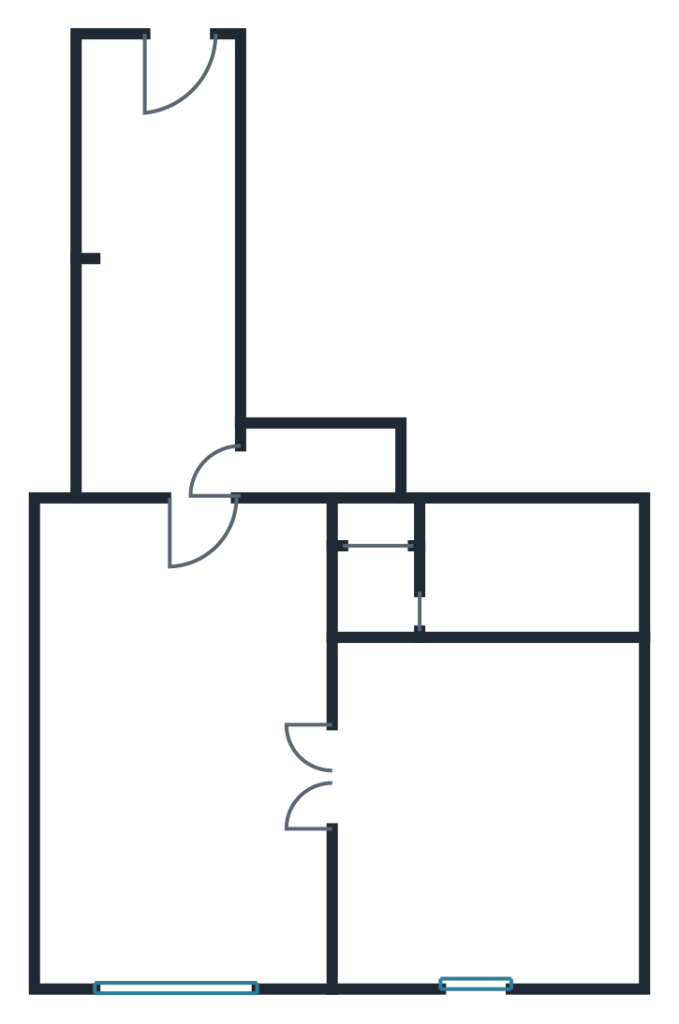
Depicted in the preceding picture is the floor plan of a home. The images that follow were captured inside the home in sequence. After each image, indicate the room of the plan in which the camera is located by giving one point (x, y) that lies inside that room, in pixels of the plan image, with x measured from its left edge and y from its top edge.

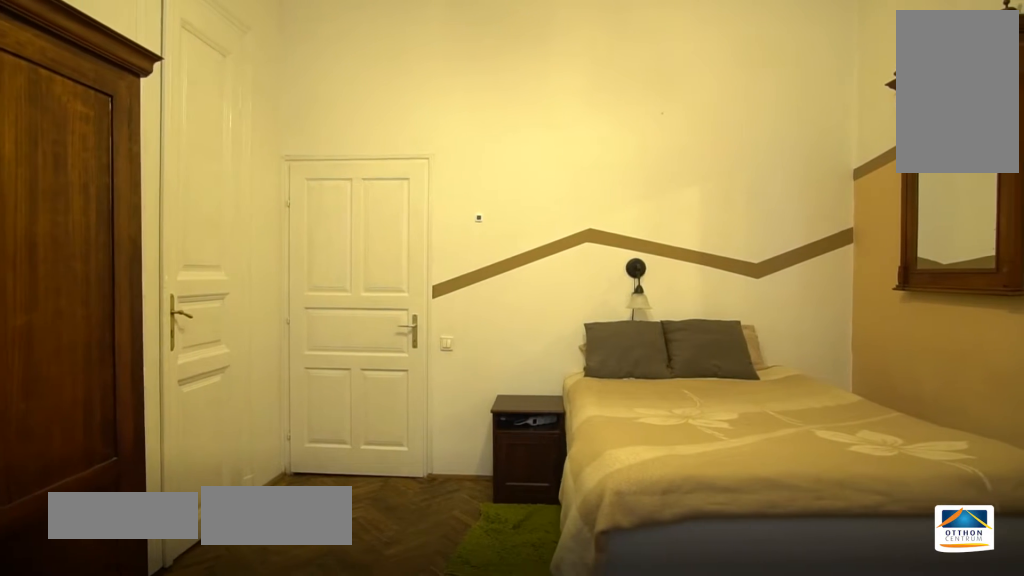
(504, 798)
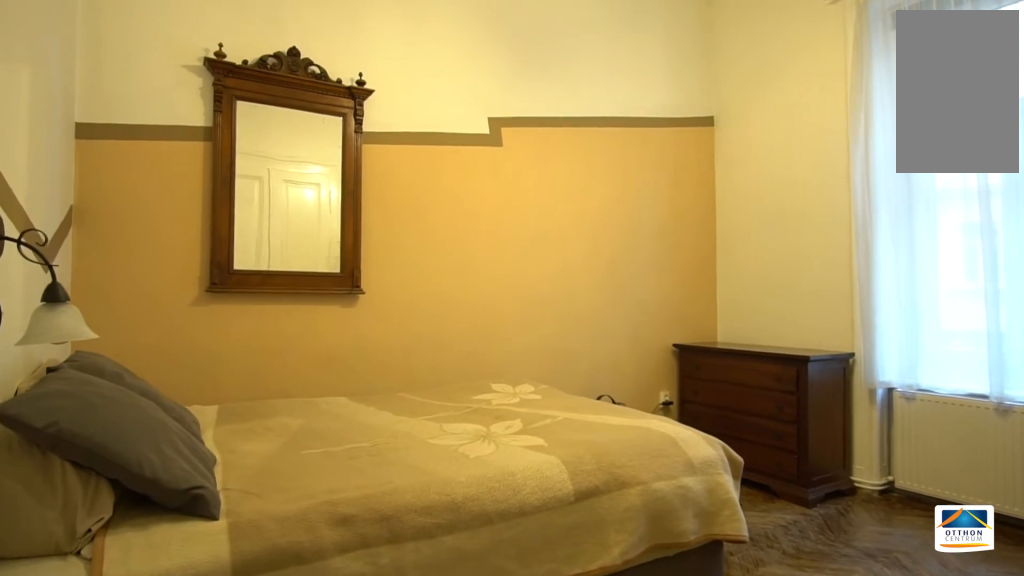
(505, 796)
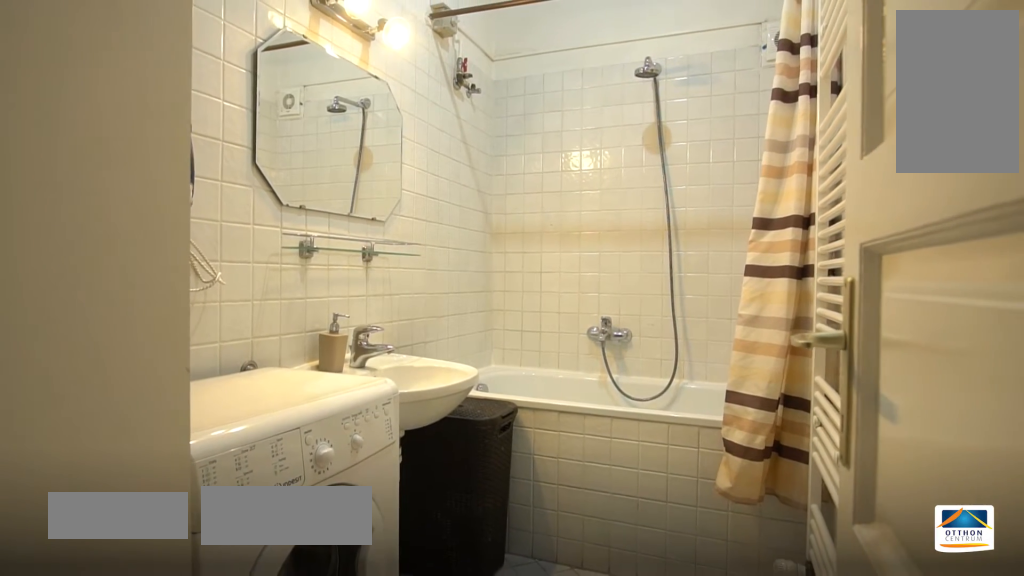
(547, 566)
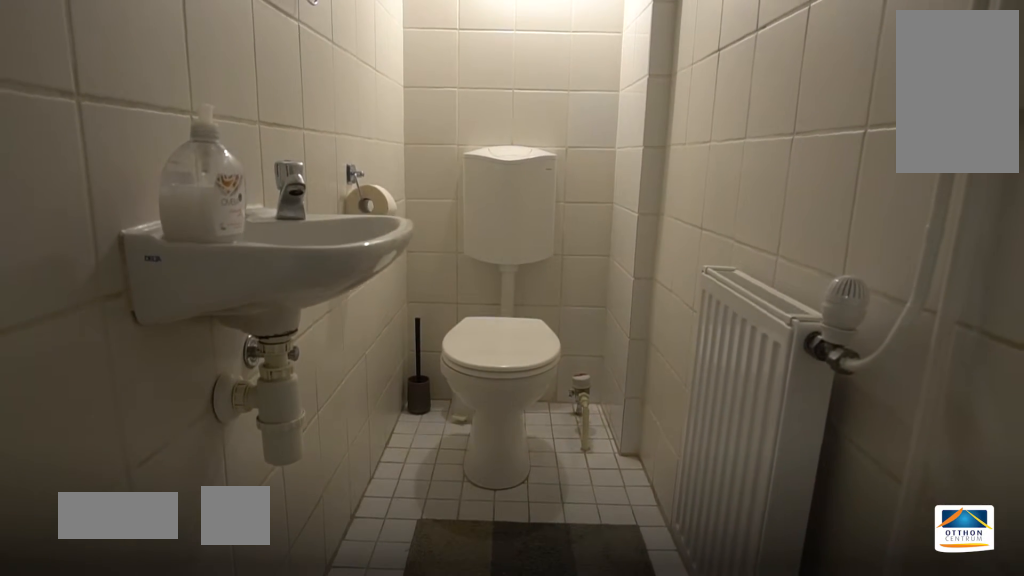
(334, 464)
